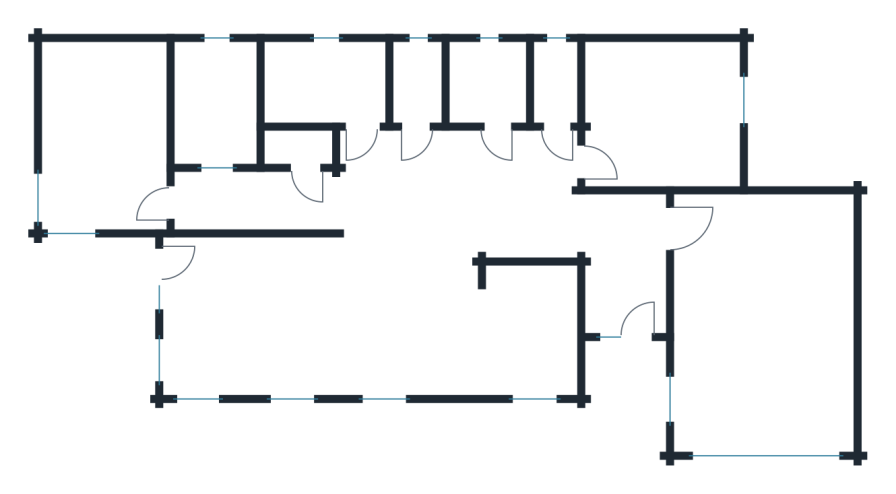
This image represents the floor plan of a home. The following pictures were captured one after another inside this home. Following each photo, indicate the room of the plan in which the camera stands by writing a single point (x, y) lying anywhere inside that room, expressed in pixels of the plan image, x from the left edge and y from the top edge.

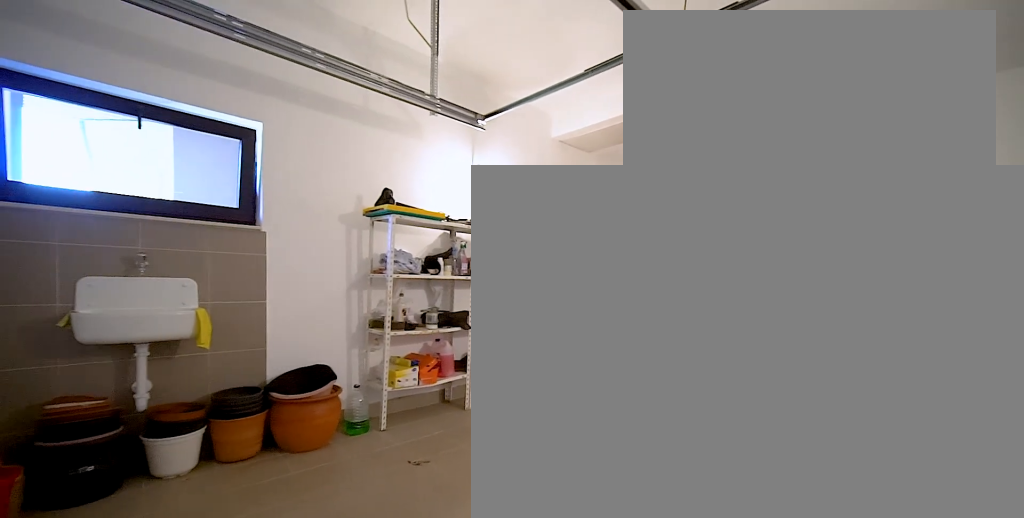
(765, 328)
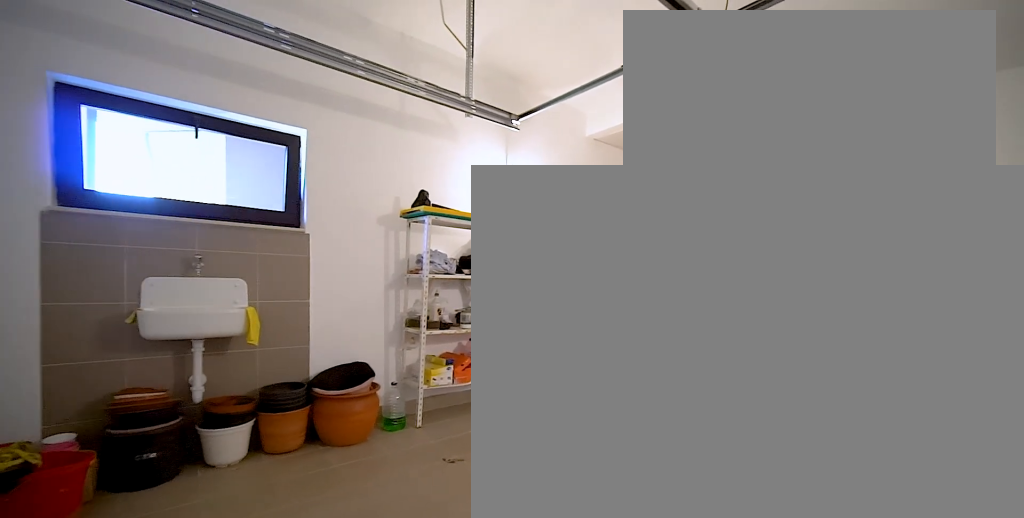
(765, 328)
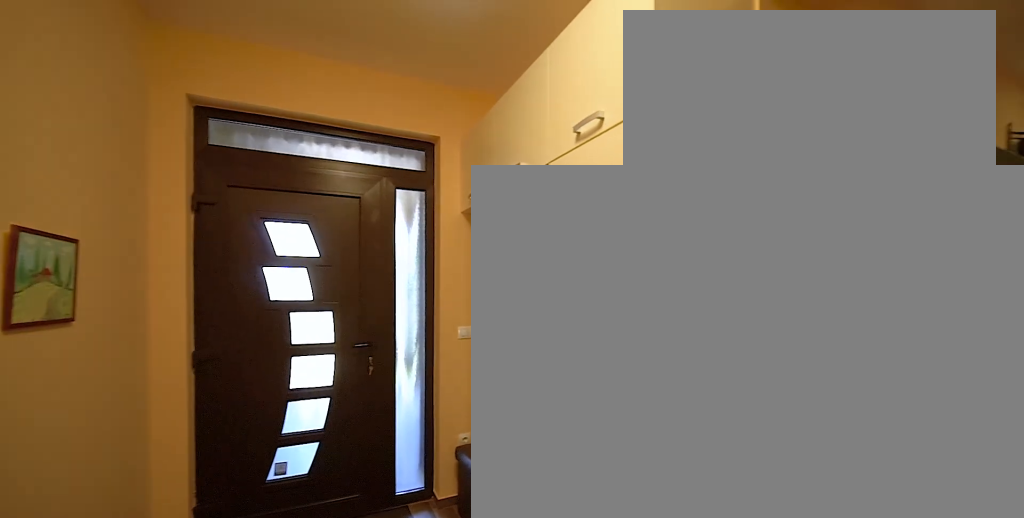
(623, 287)
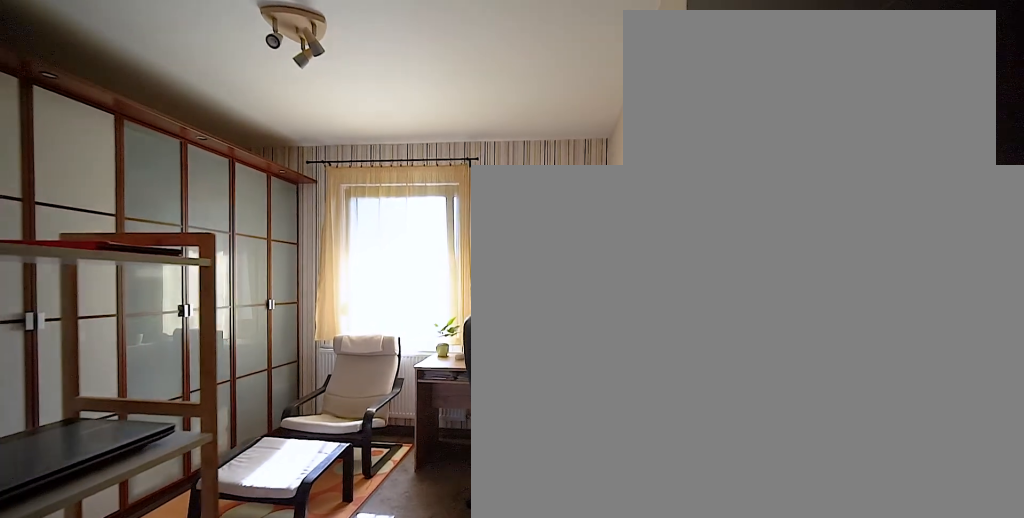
(658, 115)
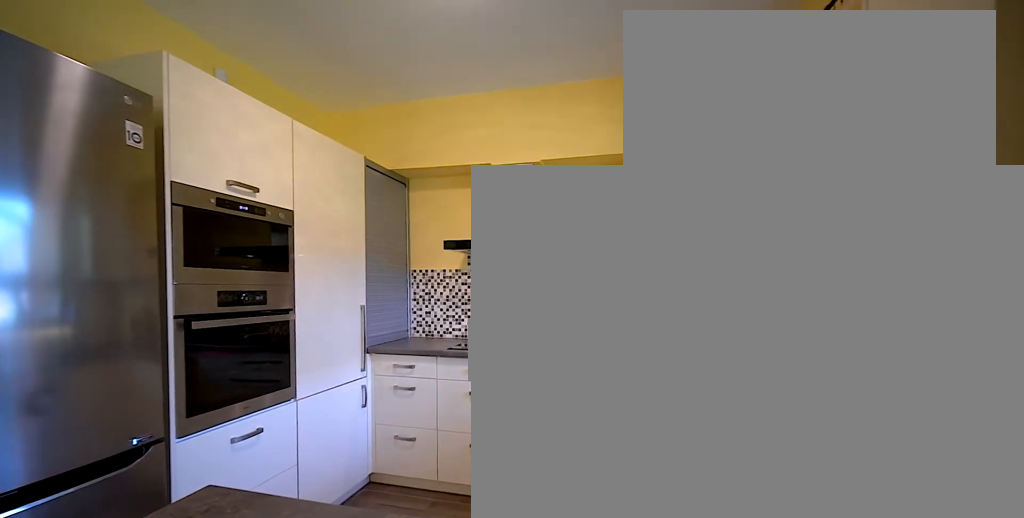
(378, 315)
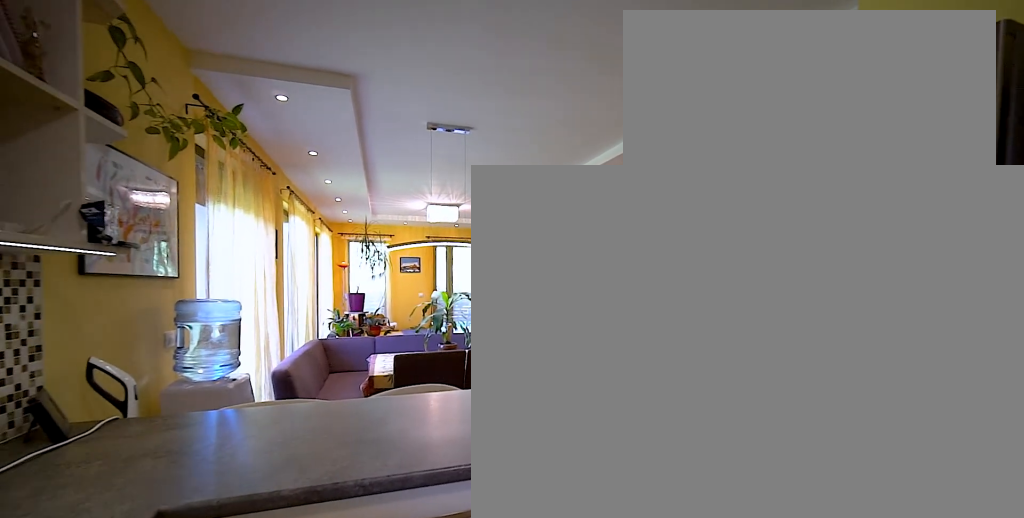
(378, 315)
